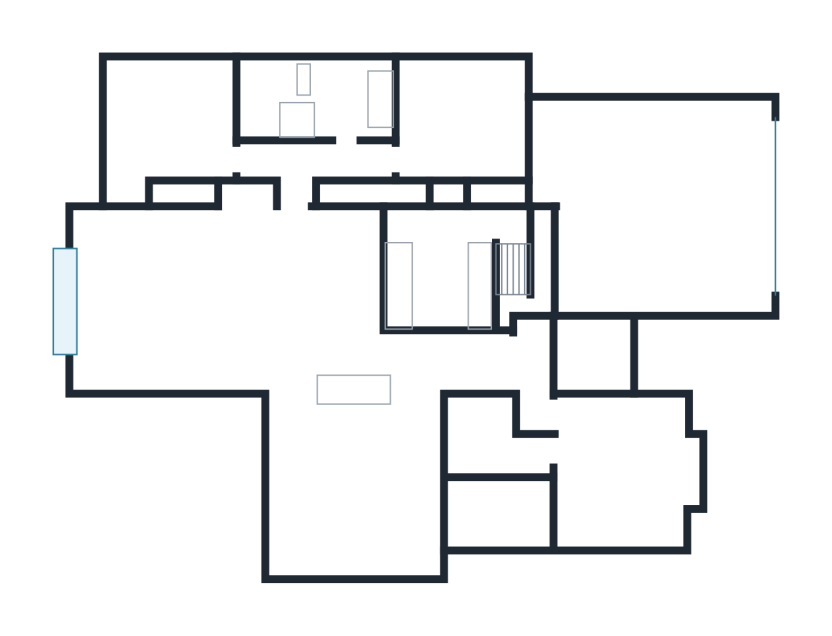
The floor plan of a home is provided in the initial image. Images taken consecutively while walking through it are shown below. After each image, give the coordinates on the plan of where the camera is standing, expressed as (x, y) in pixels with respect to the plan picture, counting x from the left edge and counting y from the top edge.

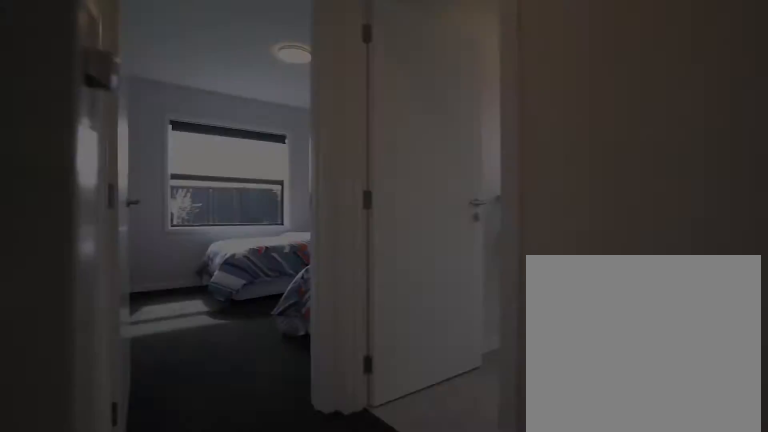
(288, 167)
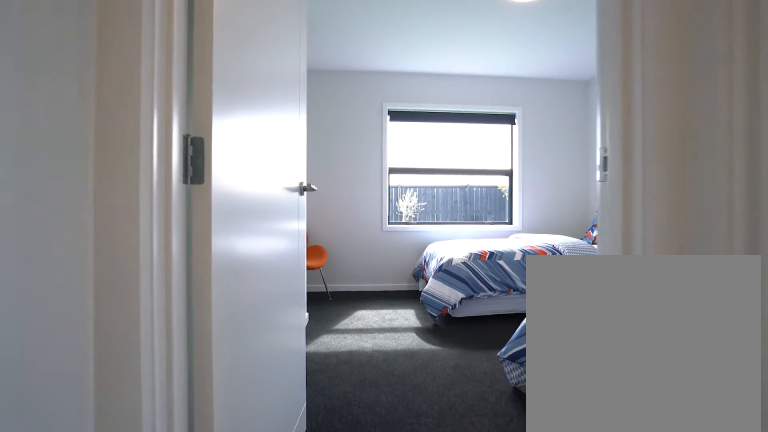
(243, 167)
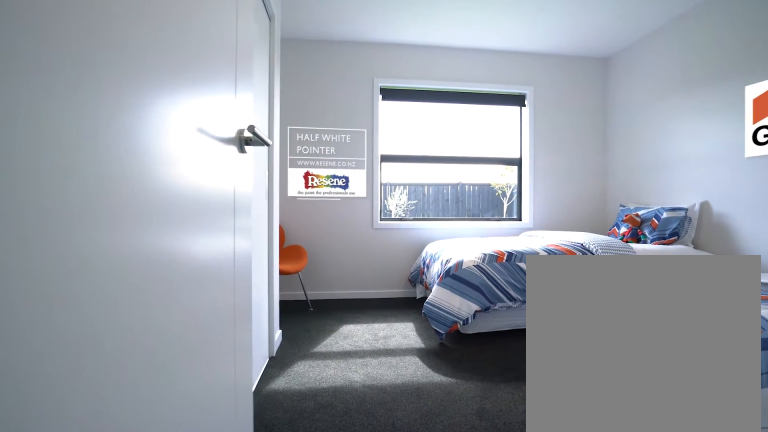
(223, 167)
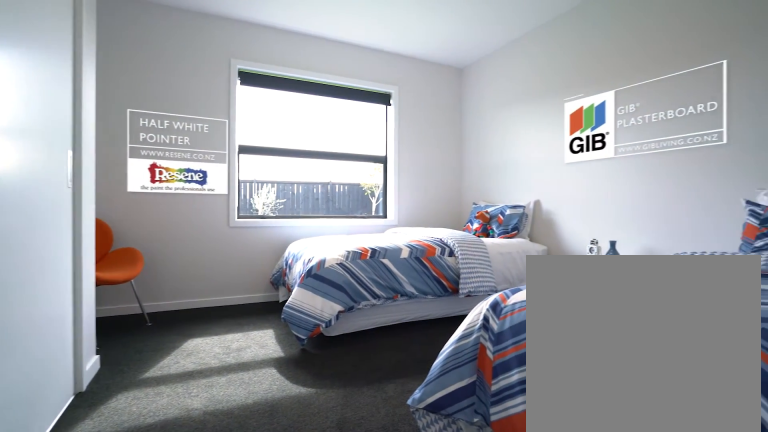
(233, 160)
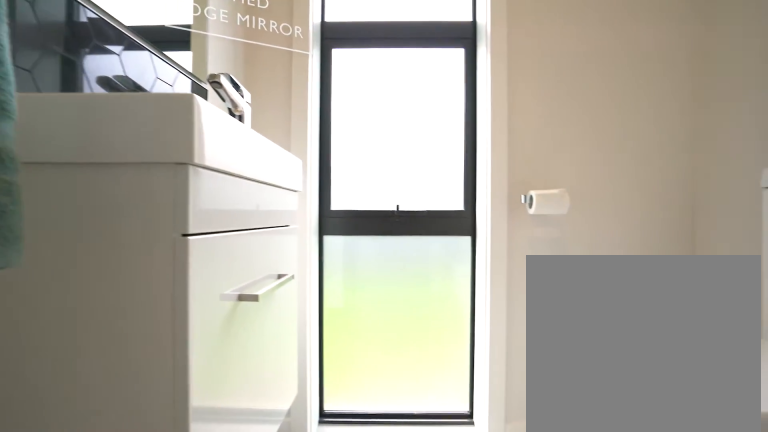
(253, 106)
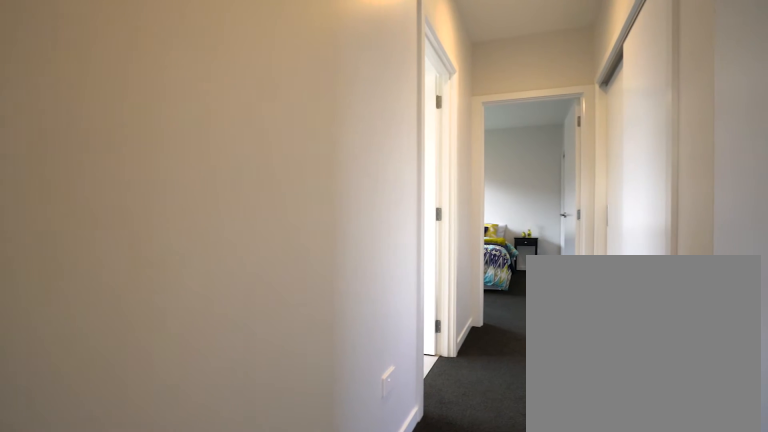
(281, 154)
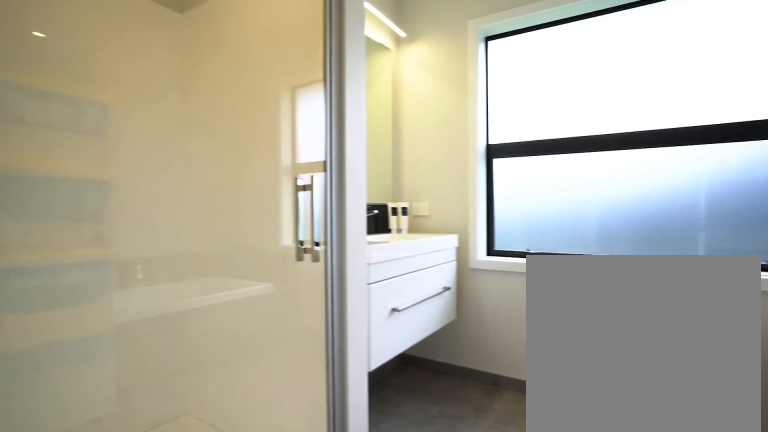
(346, 106)
